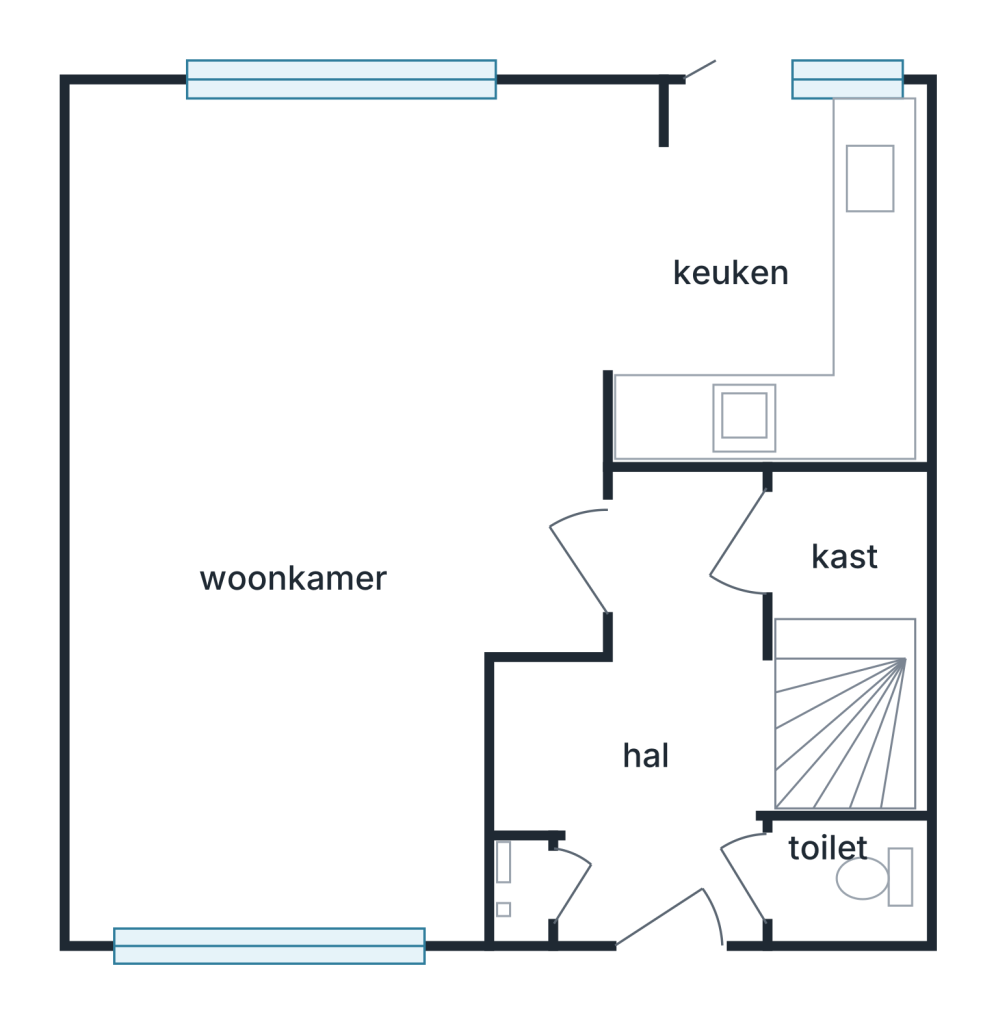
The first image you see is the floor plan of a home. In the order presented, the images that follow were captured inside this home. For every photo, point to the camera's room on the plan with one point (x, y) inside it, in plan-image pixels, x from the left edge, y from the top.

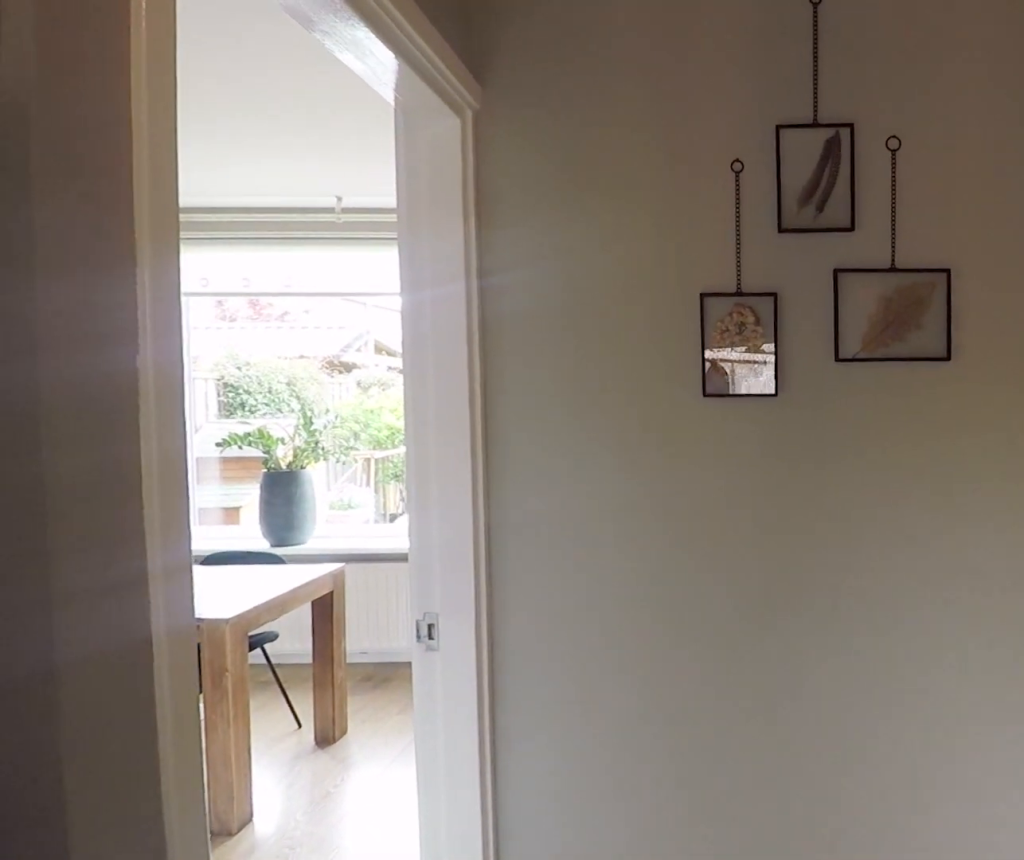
(655, 720)
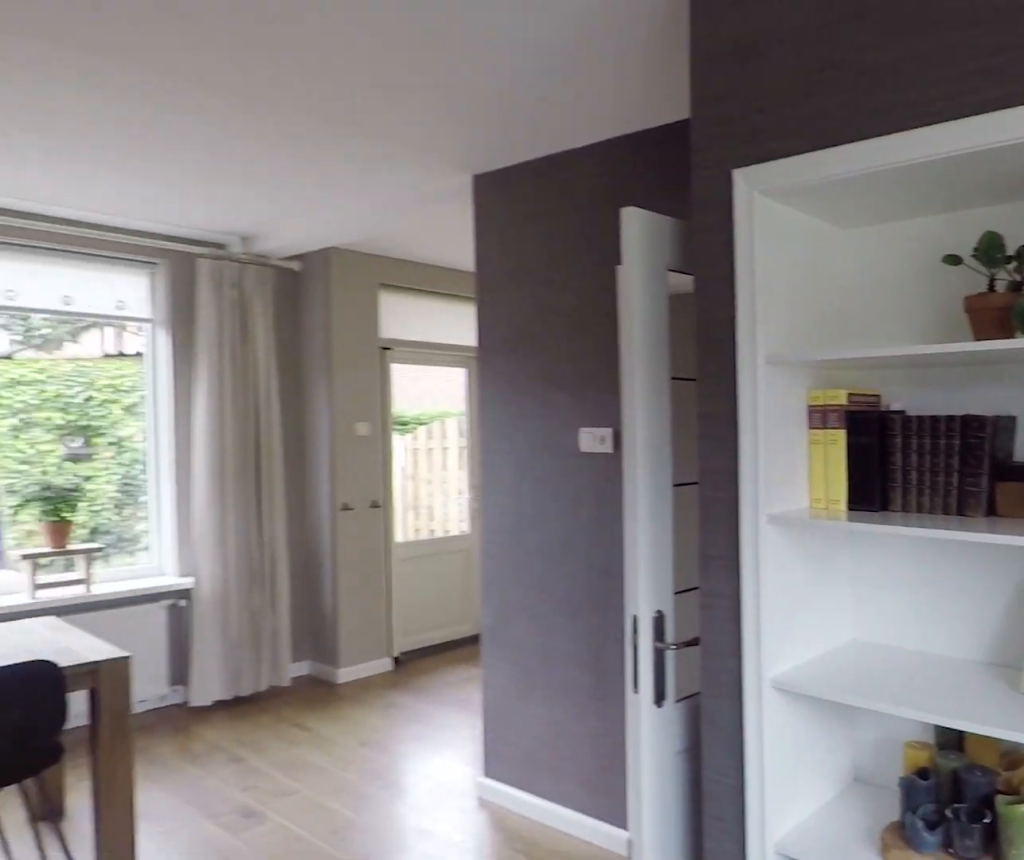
(231, 414)
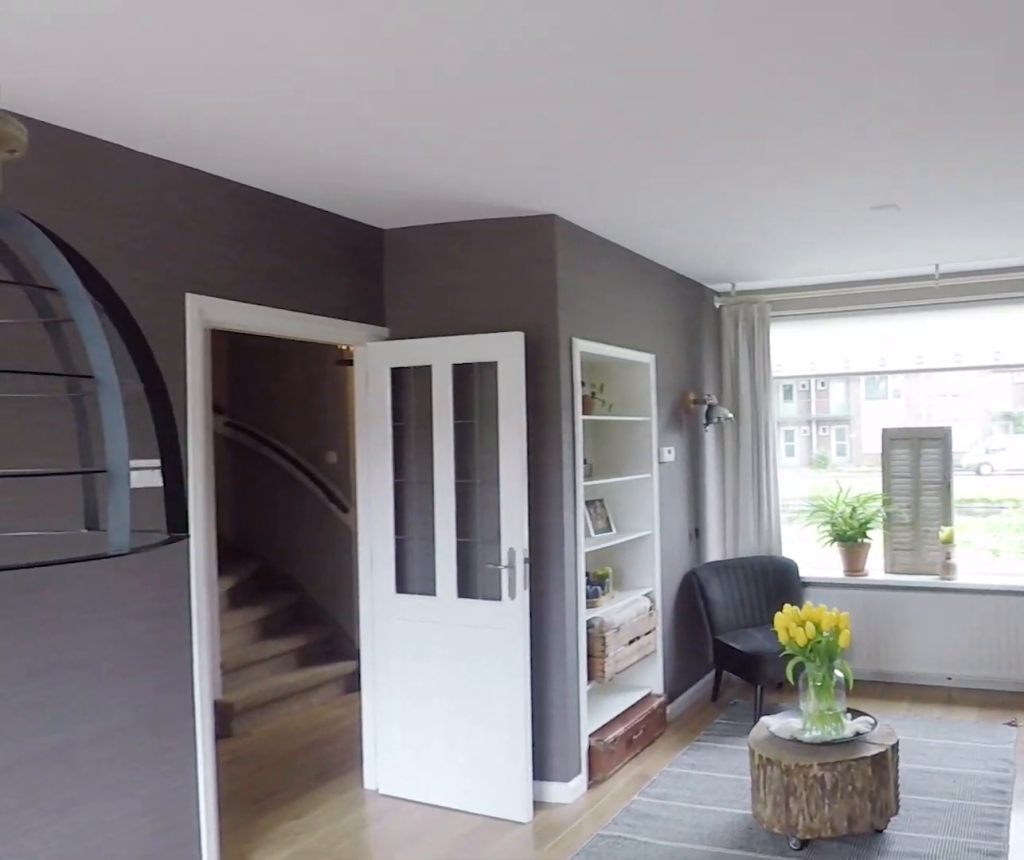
(231, 414)
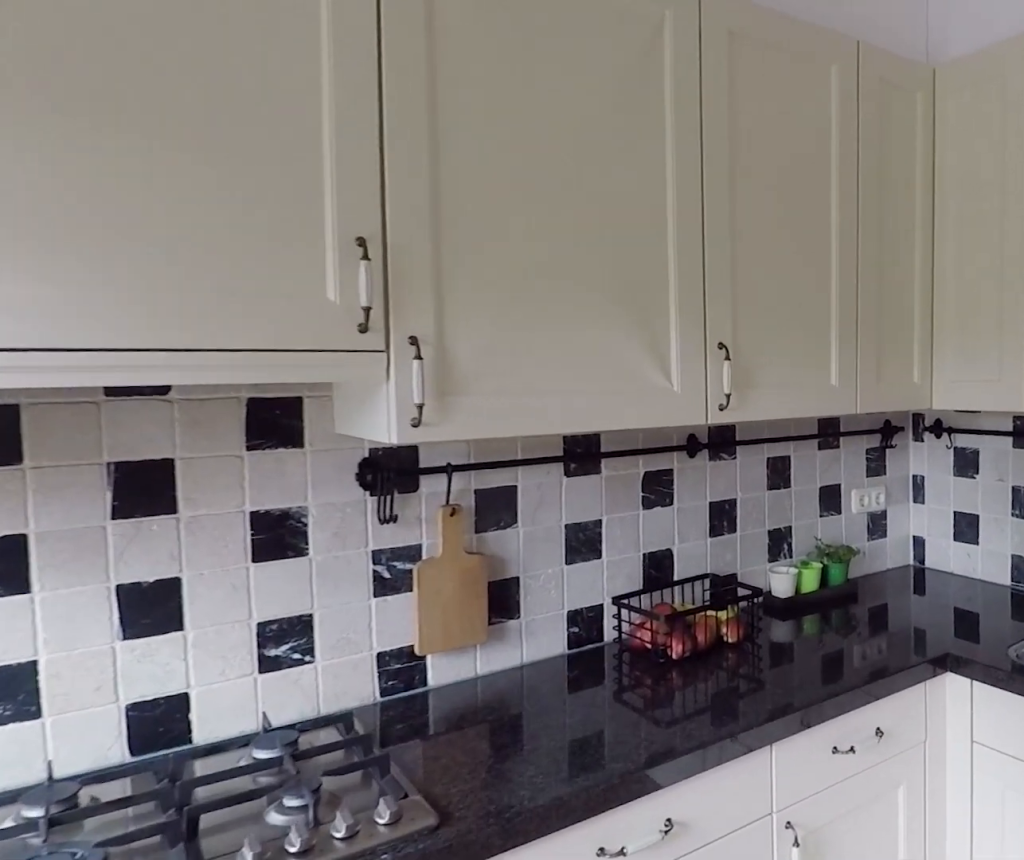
(757, 280)
